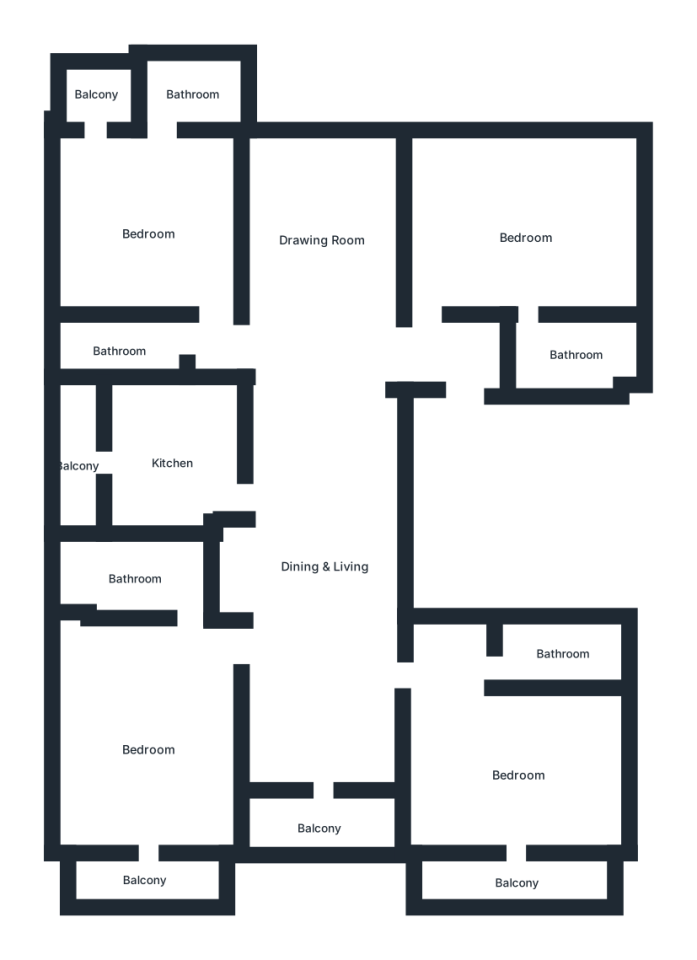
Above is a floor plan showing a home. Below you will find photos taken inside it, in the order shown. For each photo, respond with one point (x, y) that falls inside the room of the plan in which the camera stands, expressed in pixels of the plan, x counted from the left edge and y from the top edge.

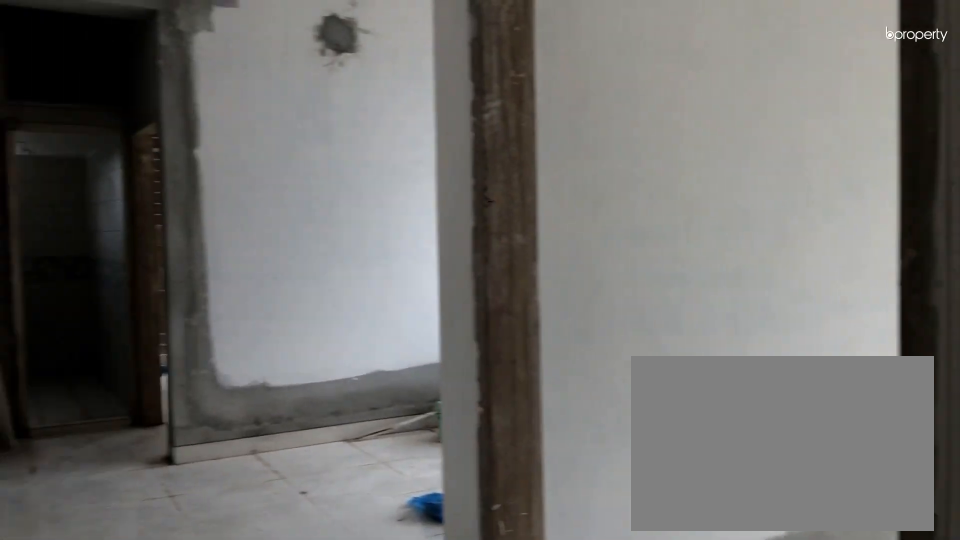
(366, 358)
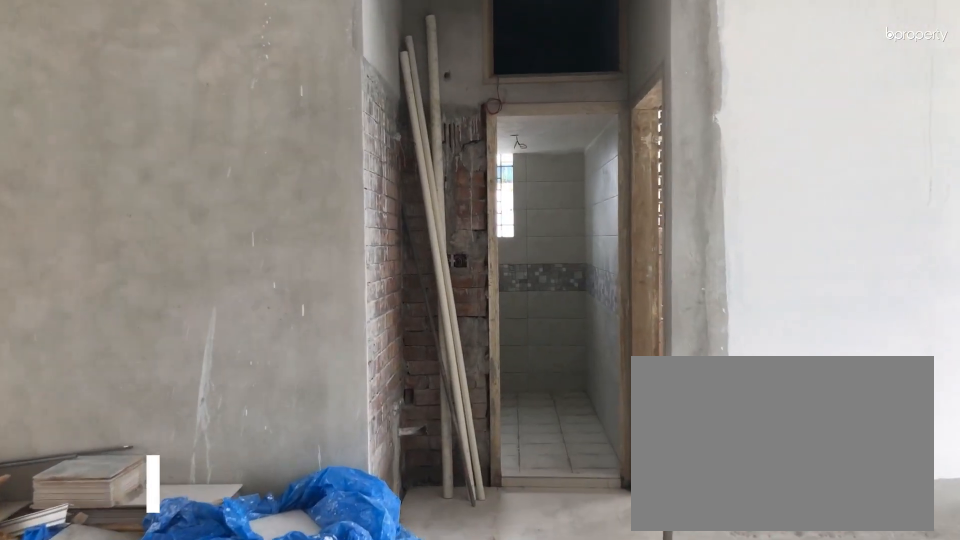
(366, 358)
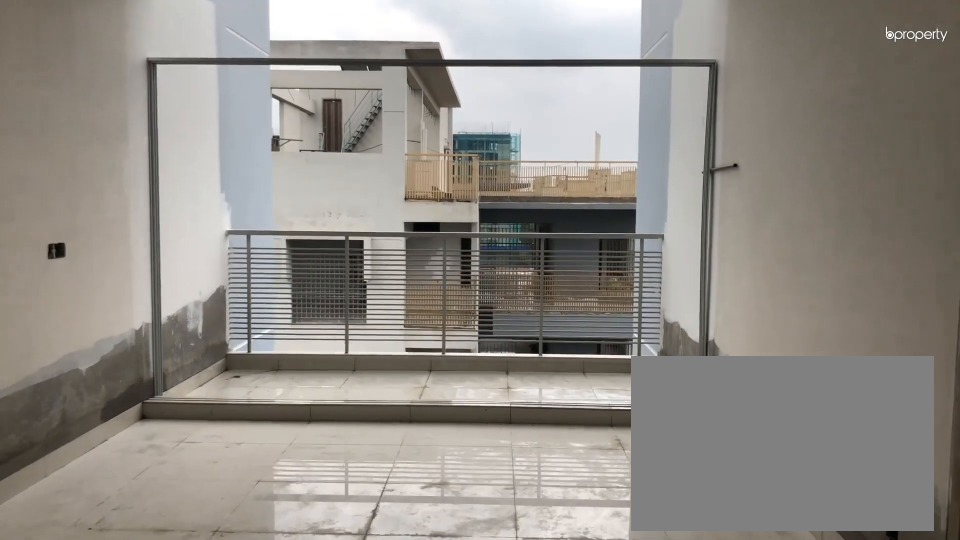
(323, 568)
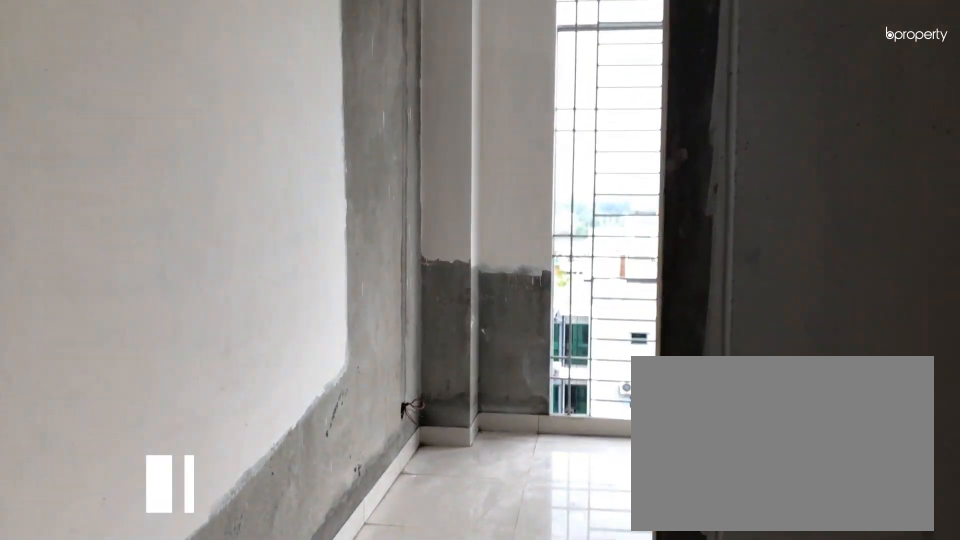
(431, 298)
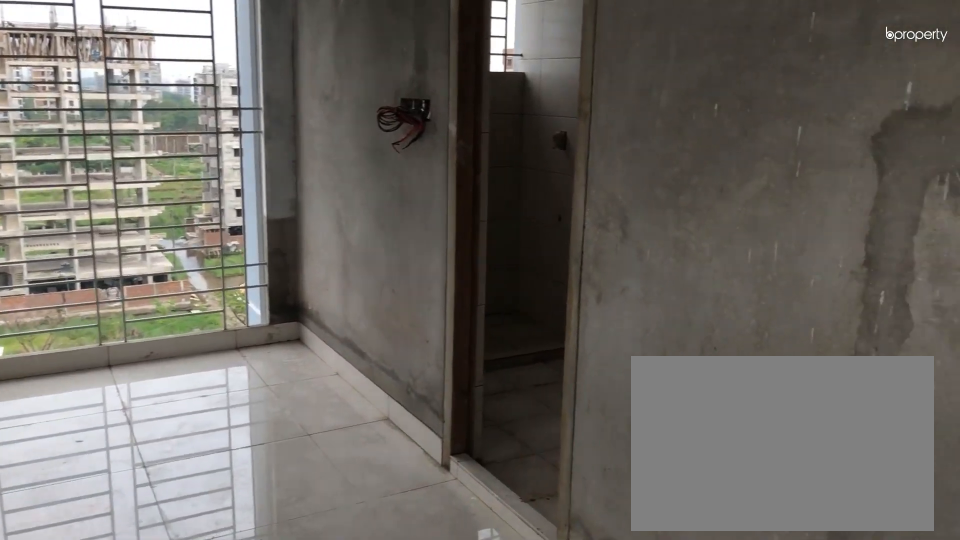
(527, 235)
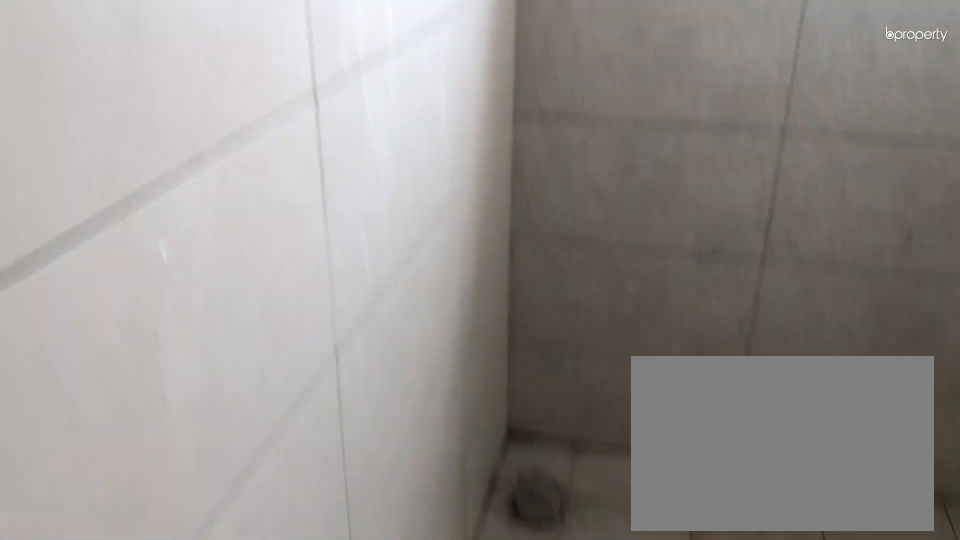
(578, 355)
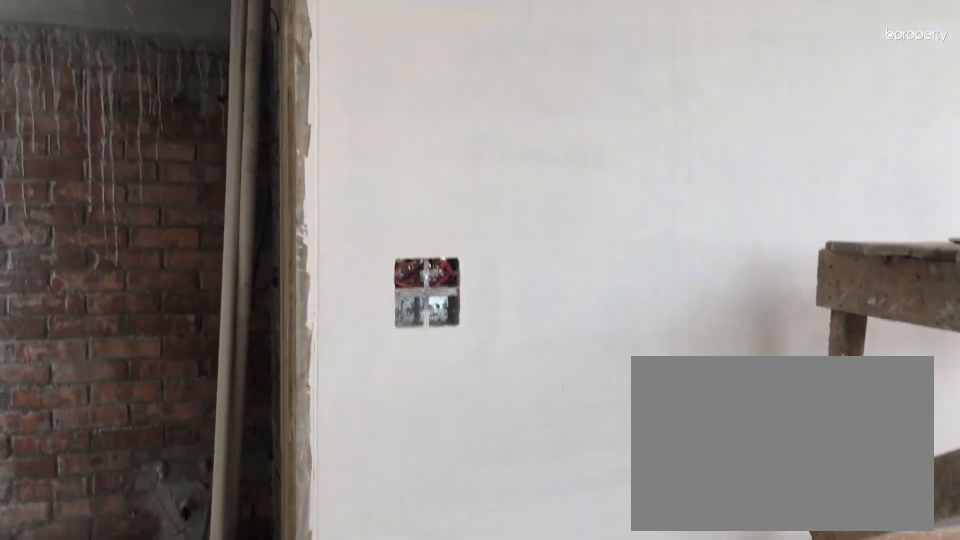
(150, 231)
